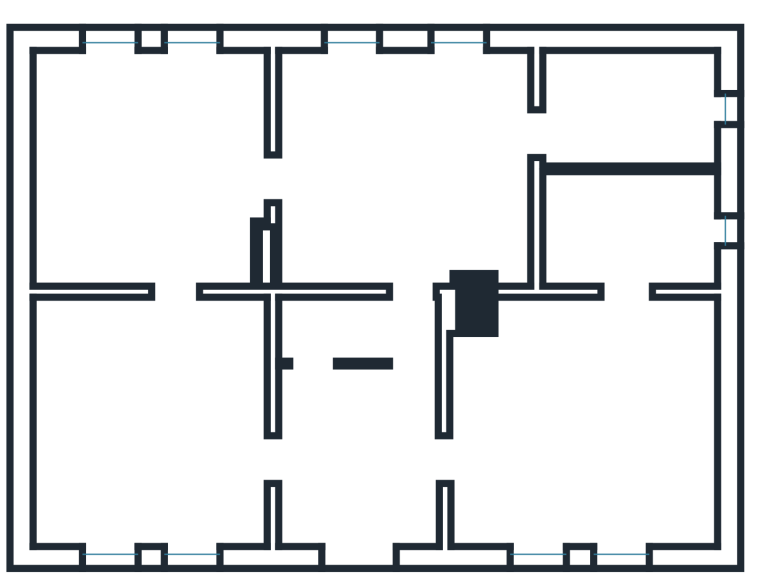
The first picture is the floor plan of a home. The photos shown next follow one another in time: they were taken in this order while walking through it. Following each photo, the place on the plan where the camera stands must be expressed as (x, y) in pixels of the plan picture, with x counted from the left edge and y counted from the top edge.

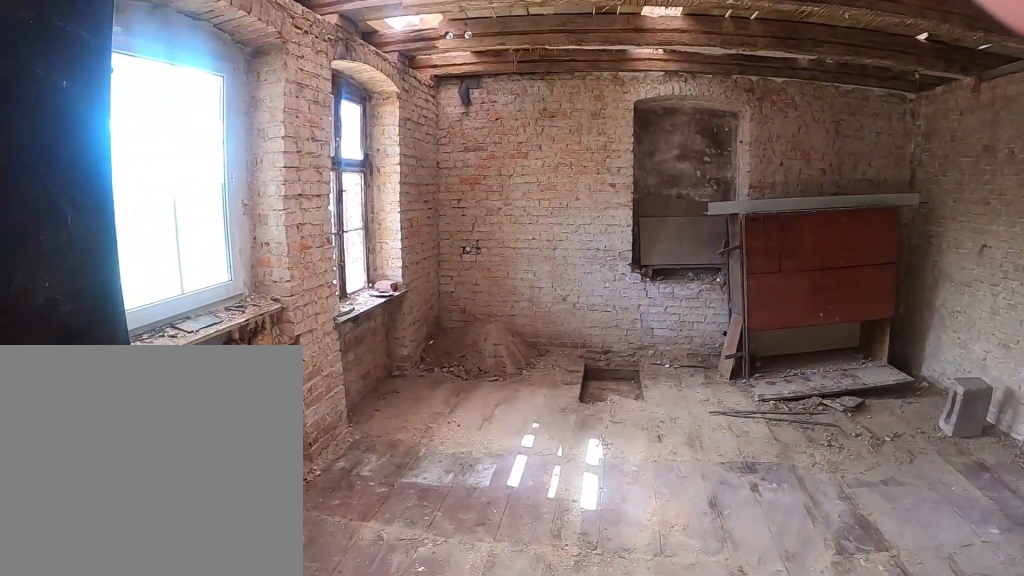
(290, 463)
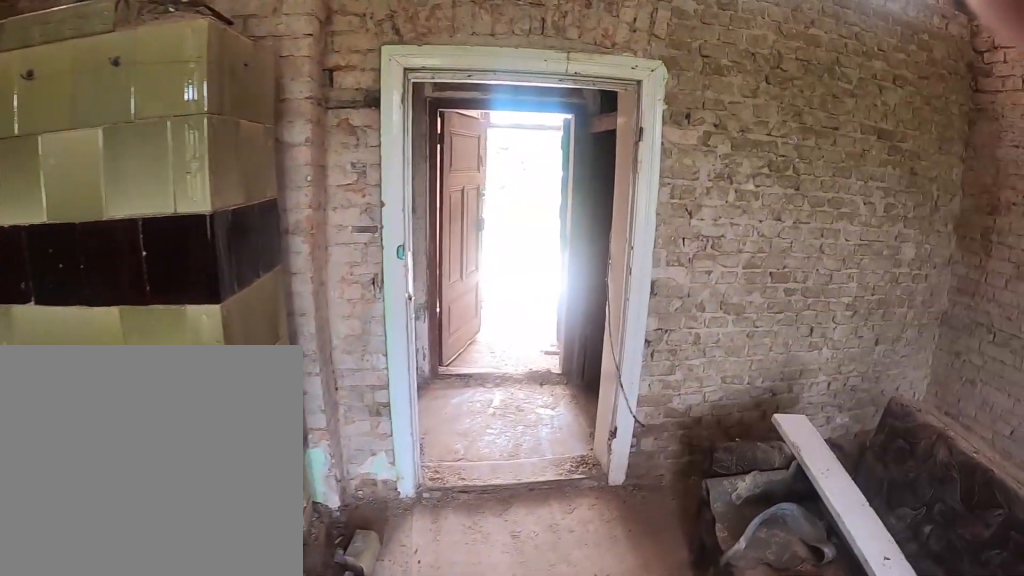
(463, 228)
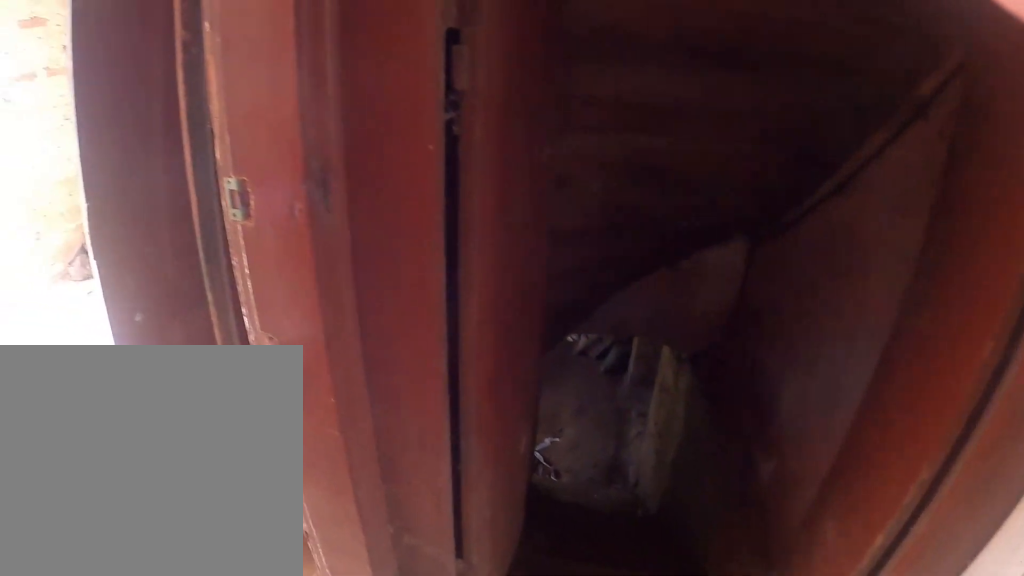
(407, 366)
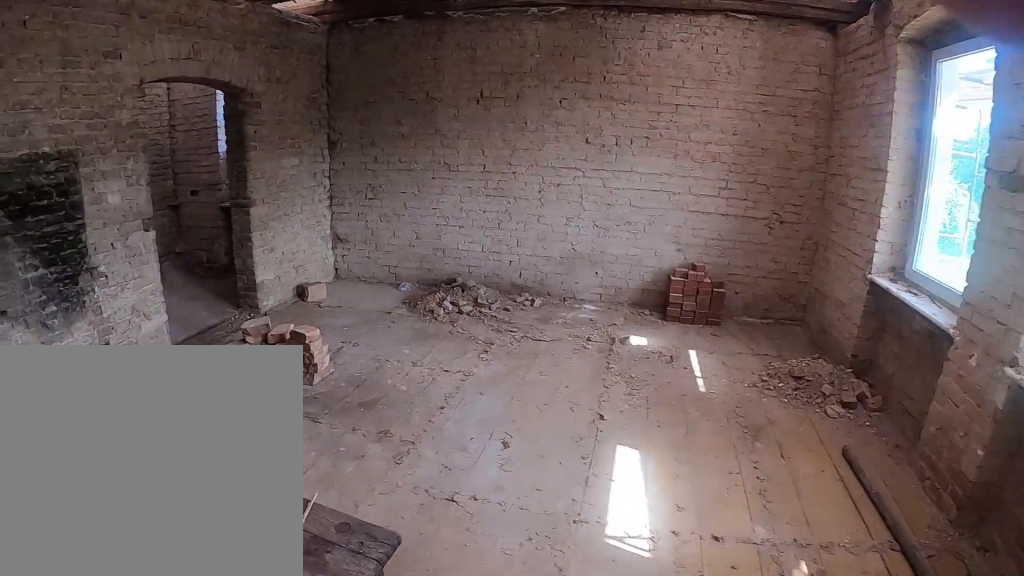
(458, 435)
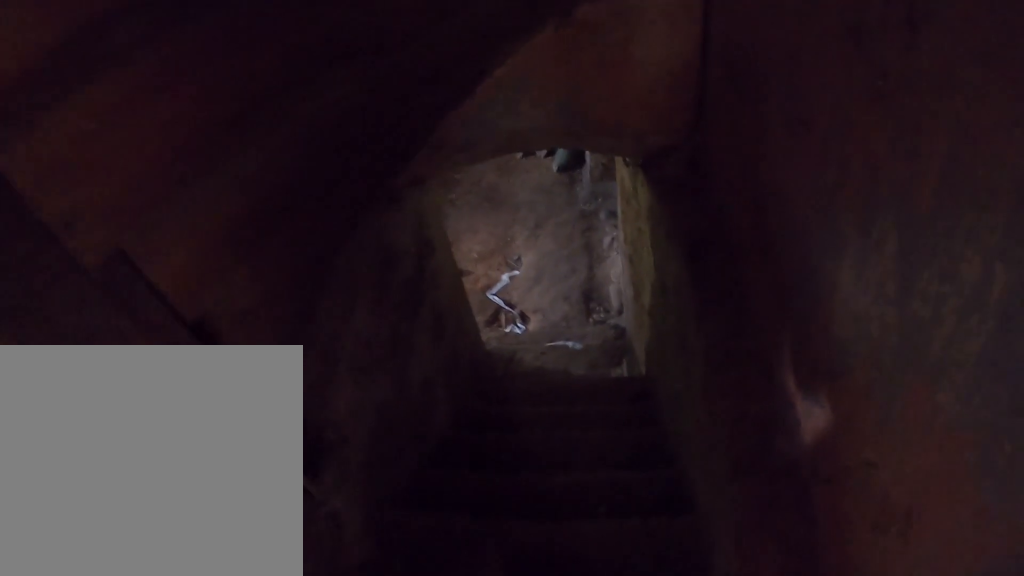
(385, 326)
